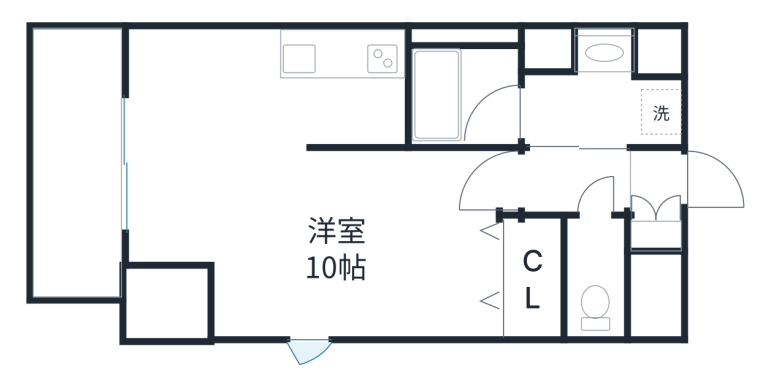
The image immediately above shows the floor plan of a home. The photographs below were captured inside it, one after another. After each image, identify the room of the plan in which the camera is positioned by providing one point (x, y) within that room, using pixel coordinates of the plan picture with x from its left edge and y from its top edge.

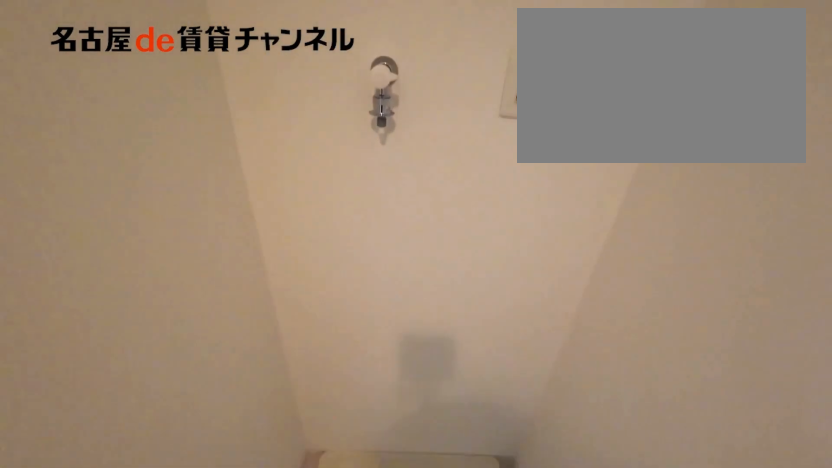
(600, 85)
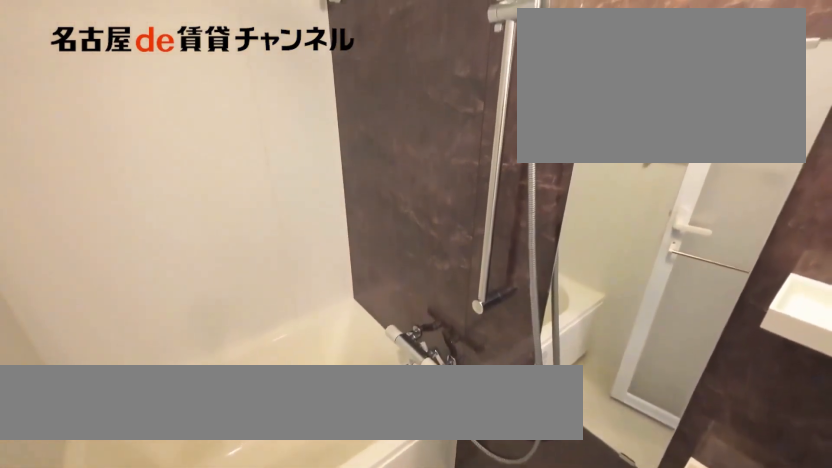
(467, 85)
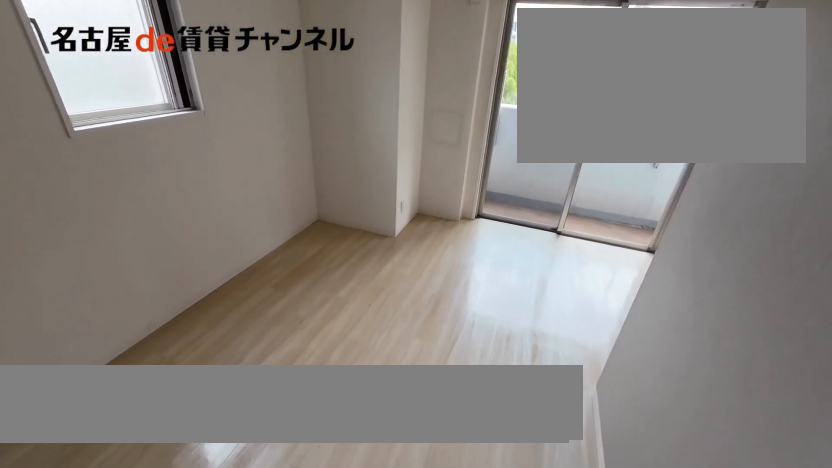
(349, 256)
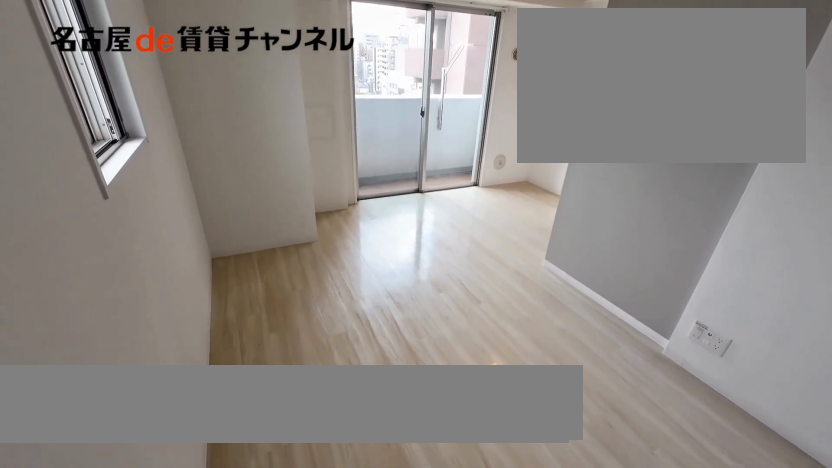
(349, 256)
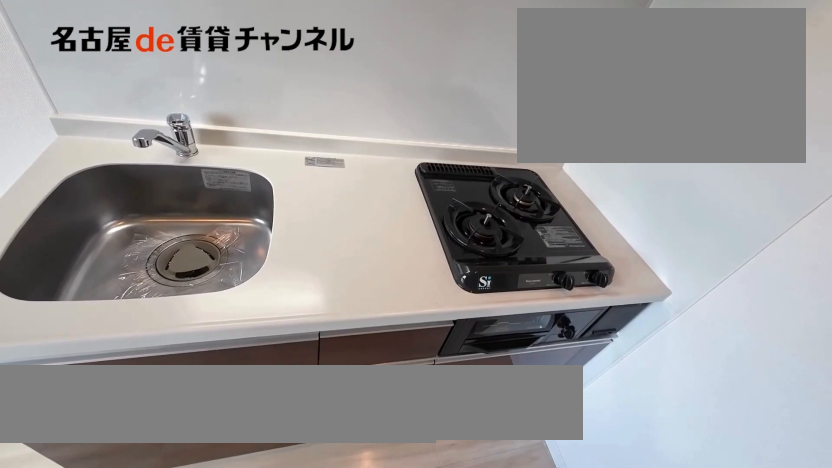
(344, 86)
